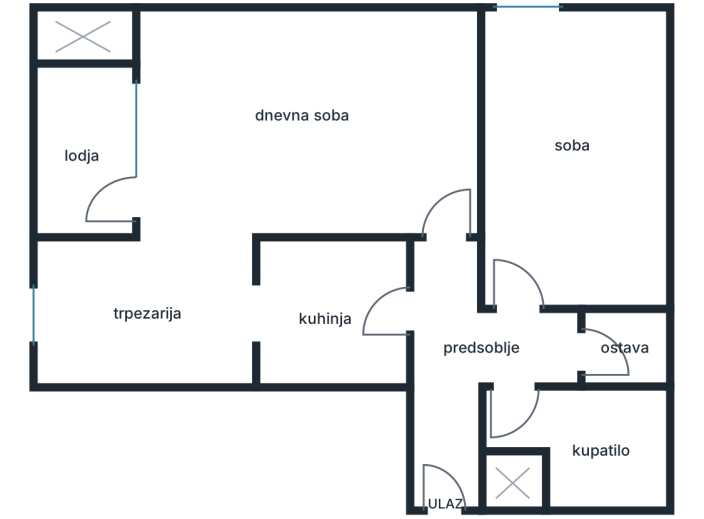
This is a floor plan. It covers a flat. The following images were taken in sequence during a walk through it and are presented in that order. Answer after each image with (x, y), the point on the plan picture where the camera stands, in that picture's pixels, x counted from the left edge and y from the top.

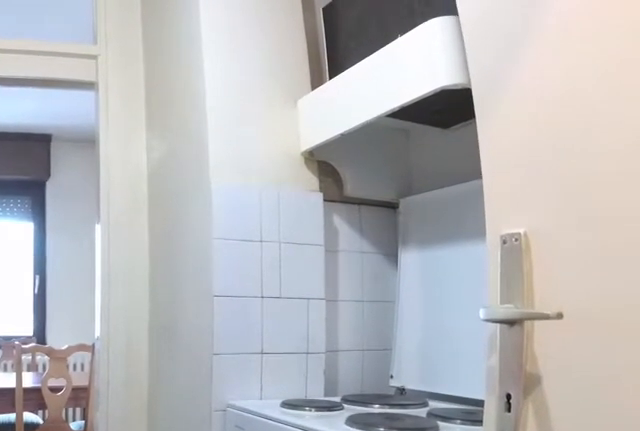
(431, 336)
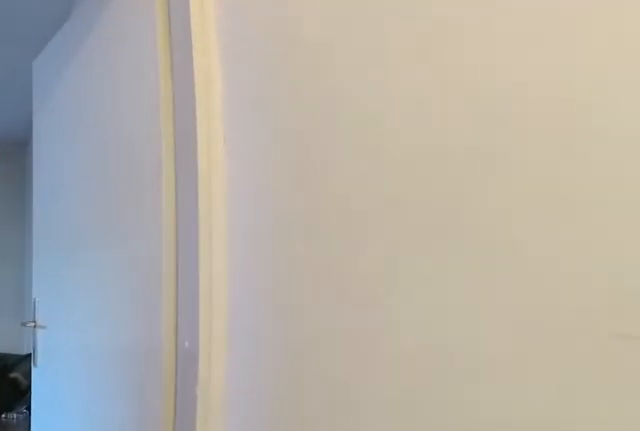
(443, 320)
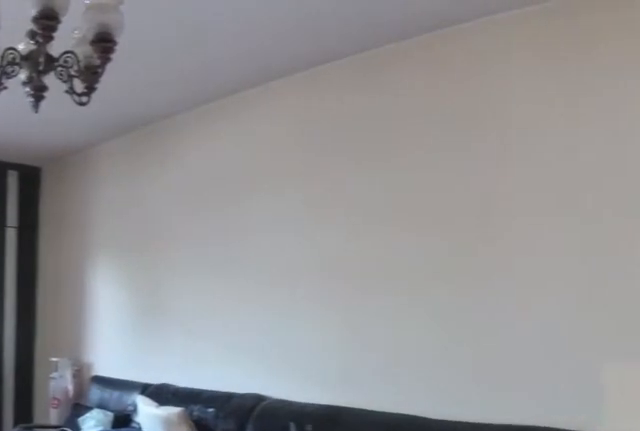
(459, 207)
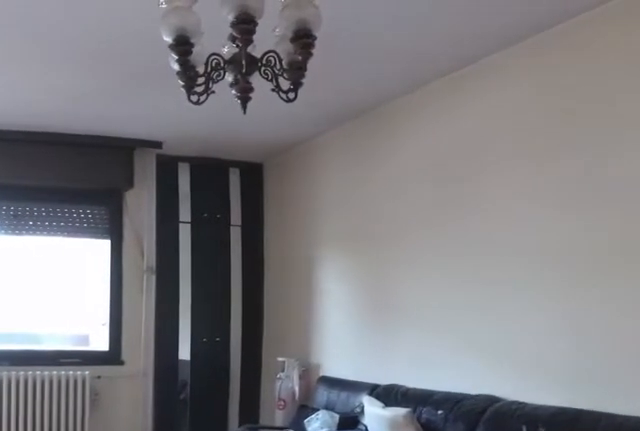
(461, 193)
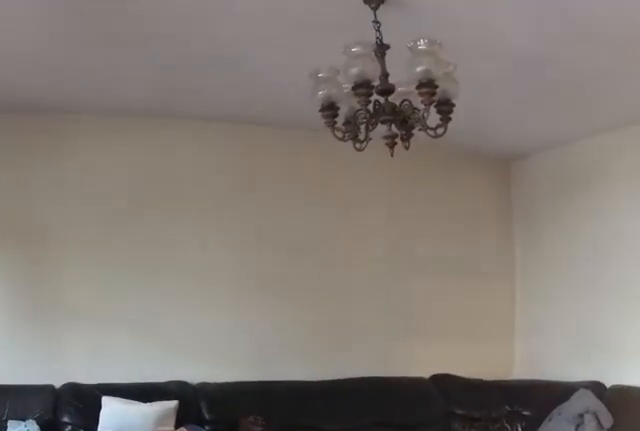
(191, 248)
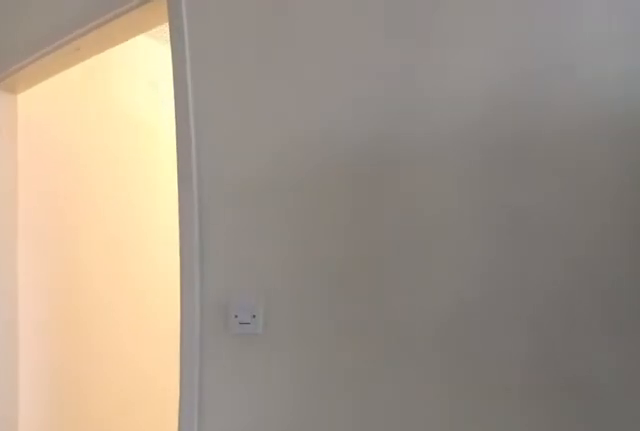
(372, 179)
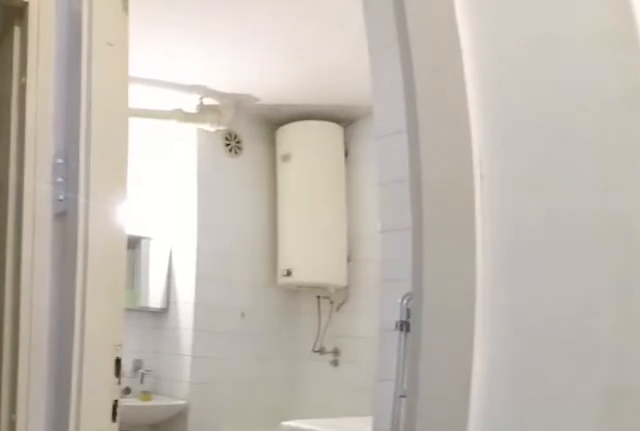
(417, 330)
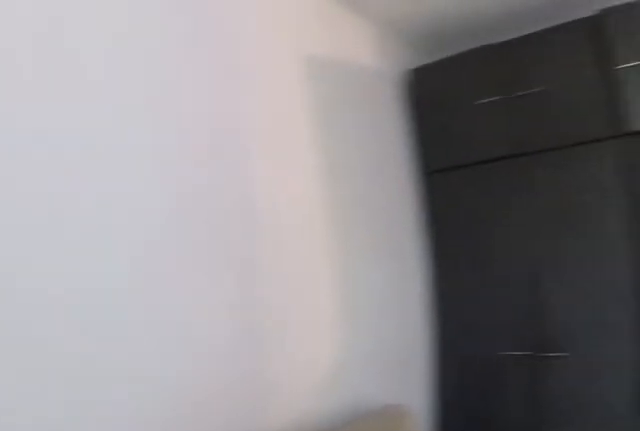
(512, 49)
